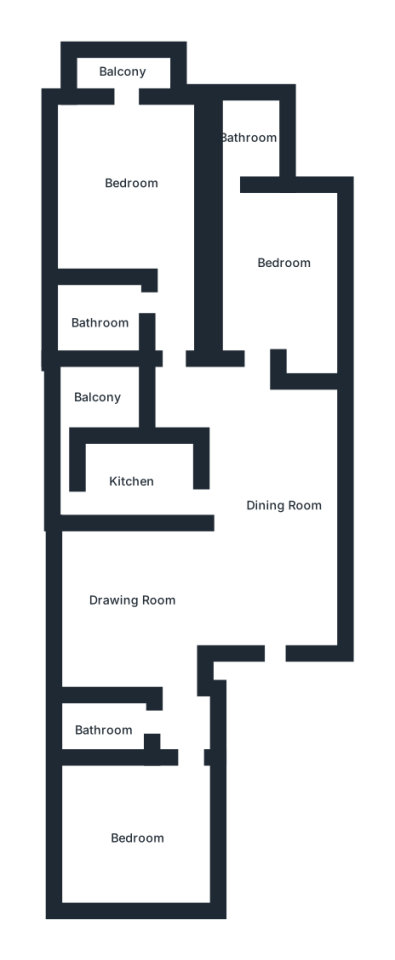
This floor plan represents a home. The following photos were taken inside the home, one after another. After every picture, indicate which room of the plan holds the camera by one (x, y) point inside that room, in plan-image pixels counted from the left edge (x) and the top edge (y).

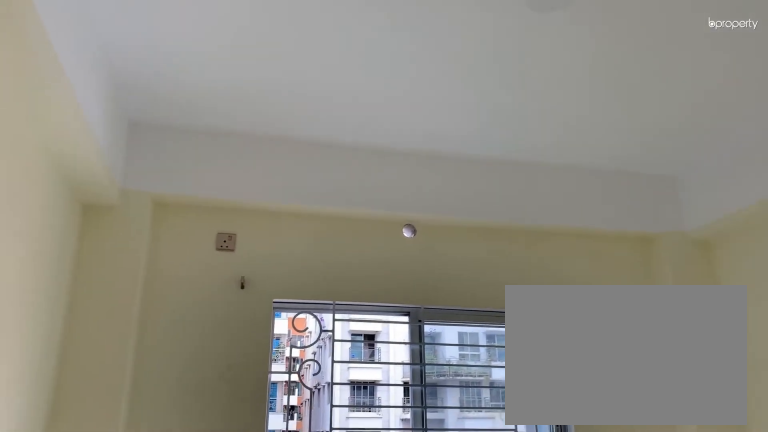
(135, 835)
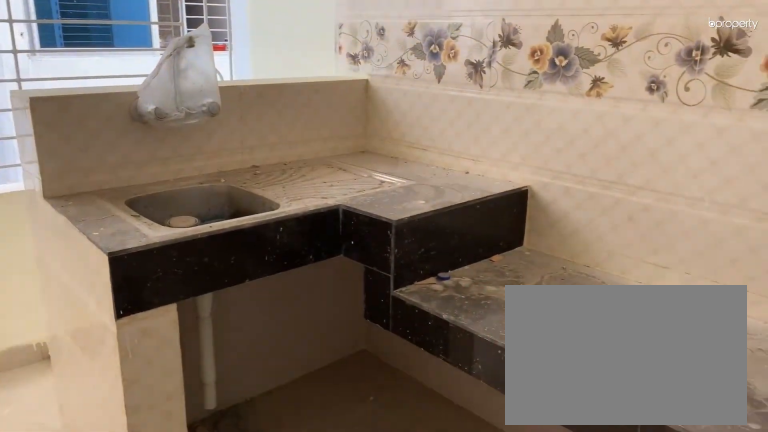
(137, 477)
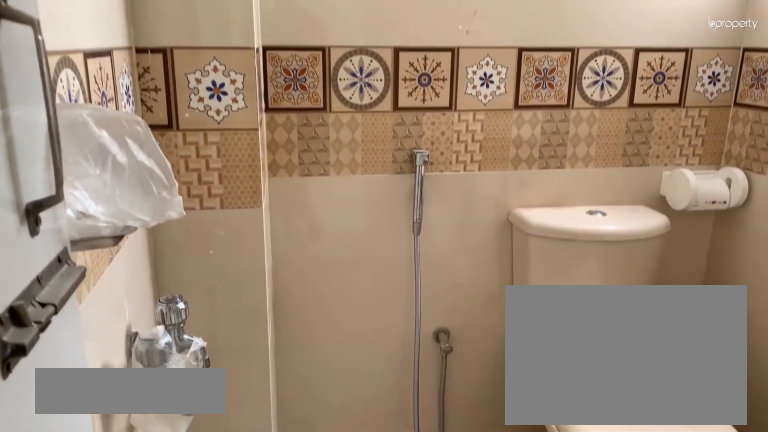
(248, 144)
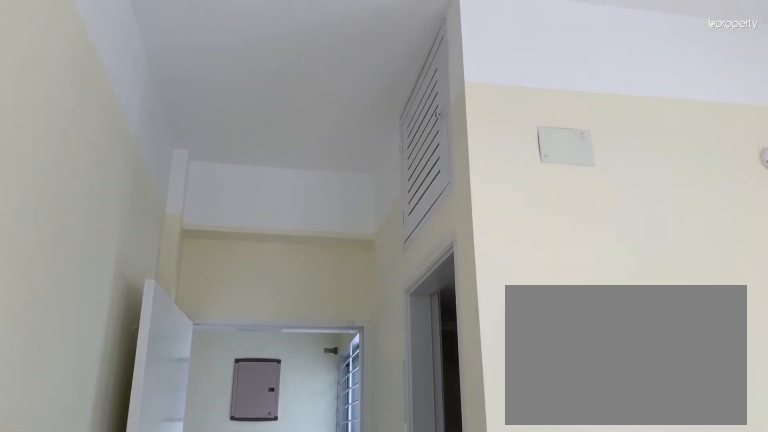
(121, 171)
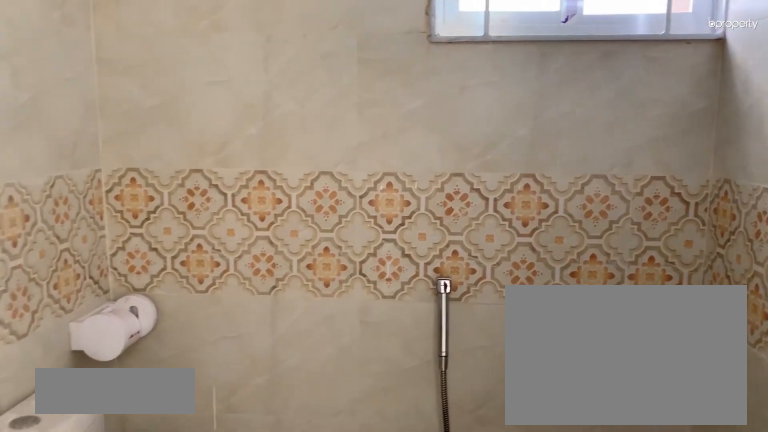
(101, 318)
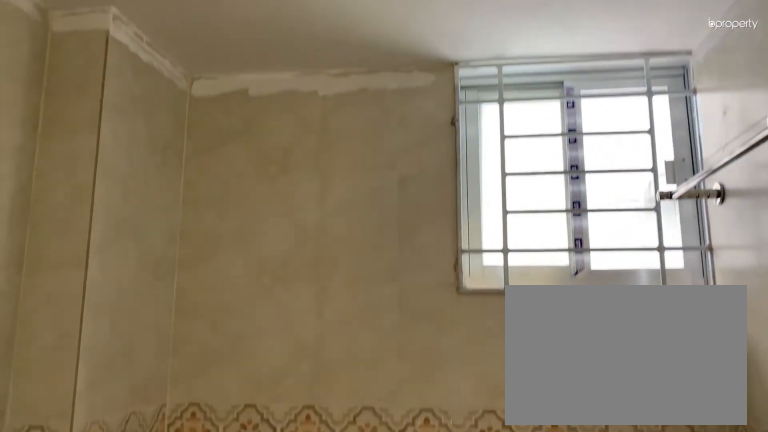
(101, 318)
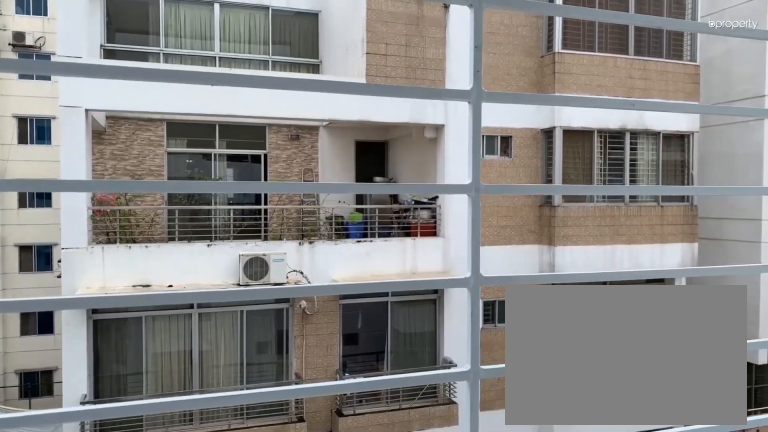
(125, 65)
